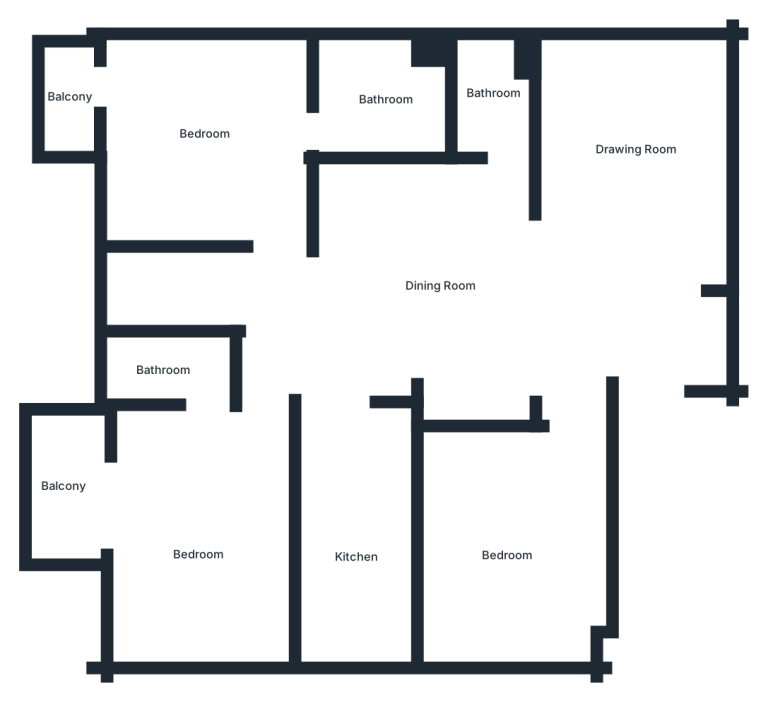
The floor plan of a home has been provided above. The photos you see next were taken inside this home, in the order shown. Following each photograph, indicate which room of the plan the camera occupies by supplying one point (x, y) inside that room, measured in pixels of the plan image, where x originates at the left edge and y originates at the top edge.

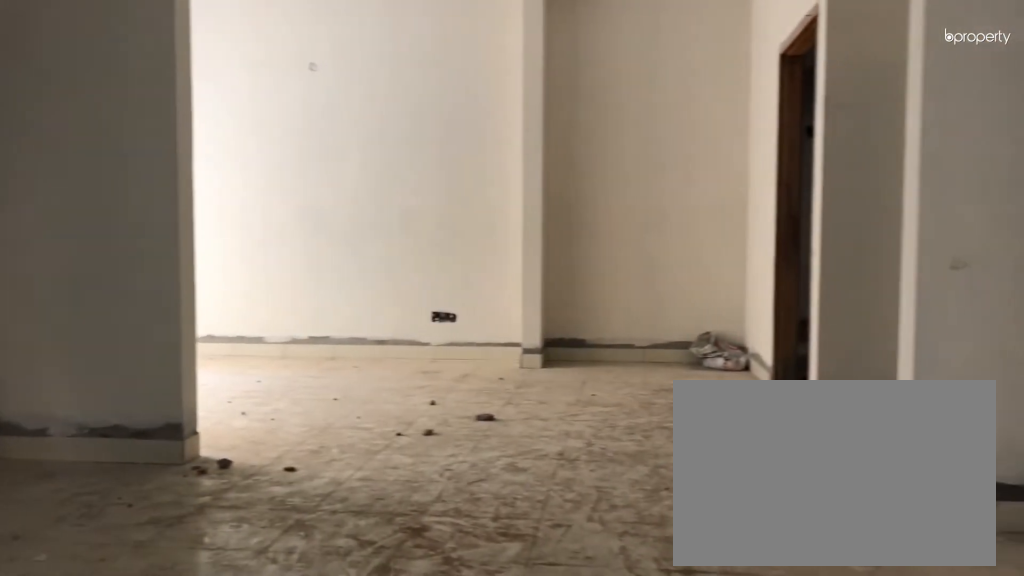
(418, 278)
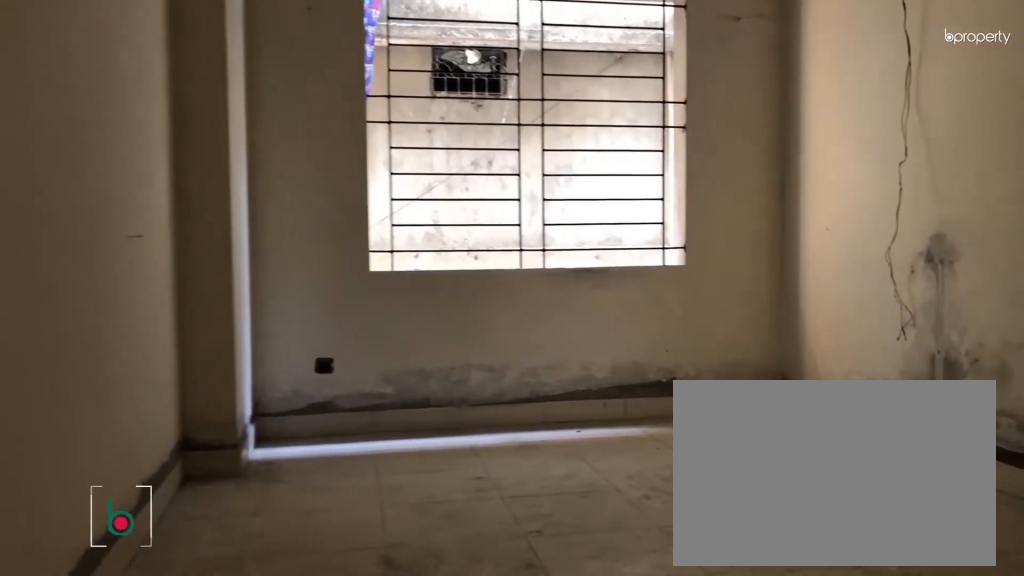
(514, 551)
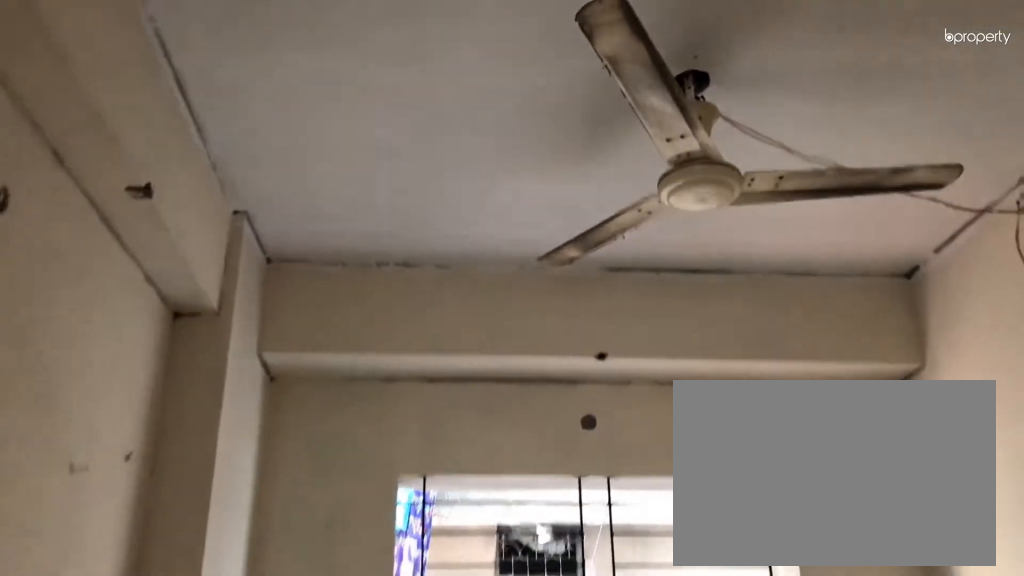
(514, 551)
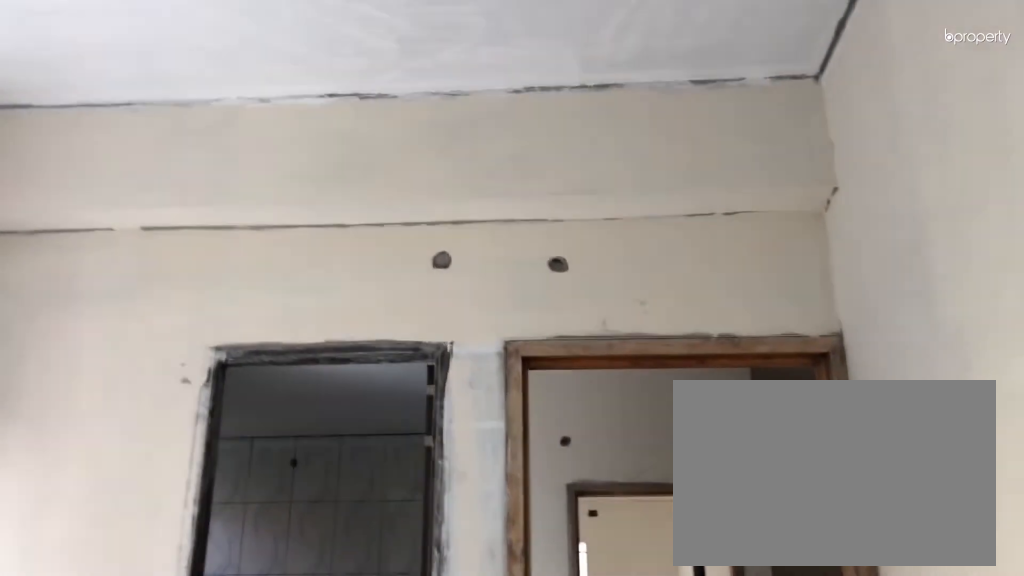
(197, 528)
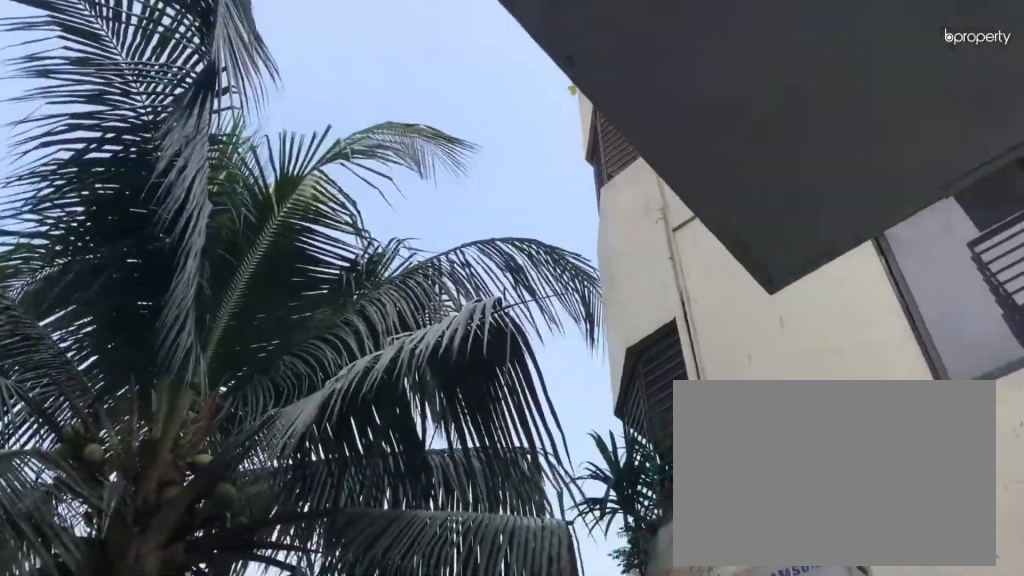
(69, 108)
